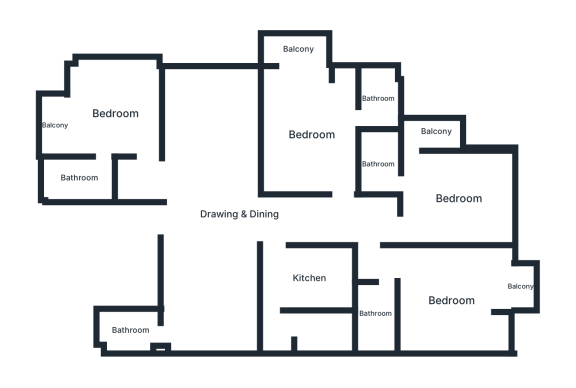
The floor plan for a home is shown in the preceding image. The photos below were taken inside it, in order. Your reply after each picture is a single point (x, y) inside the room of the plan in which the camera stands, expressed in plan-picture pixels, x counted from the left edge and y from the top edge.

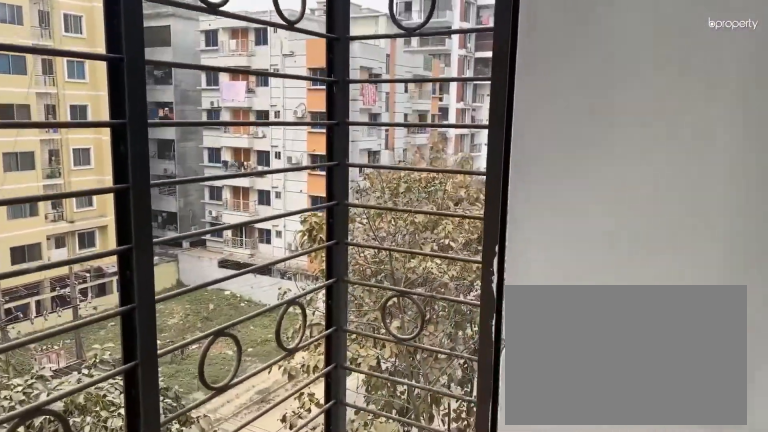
(437, 132)
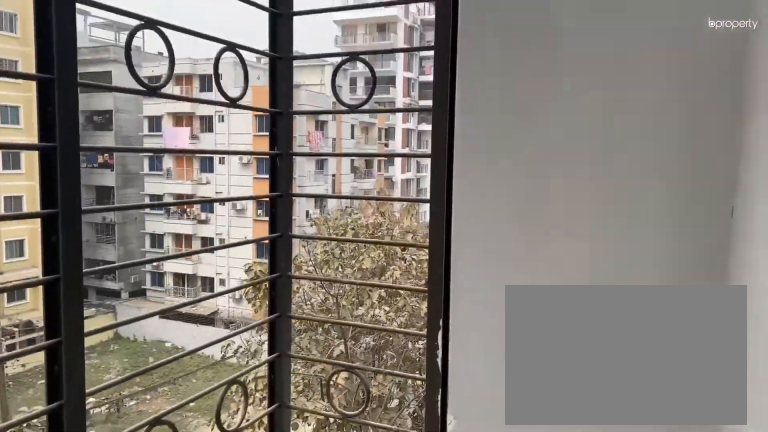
(437, 132)
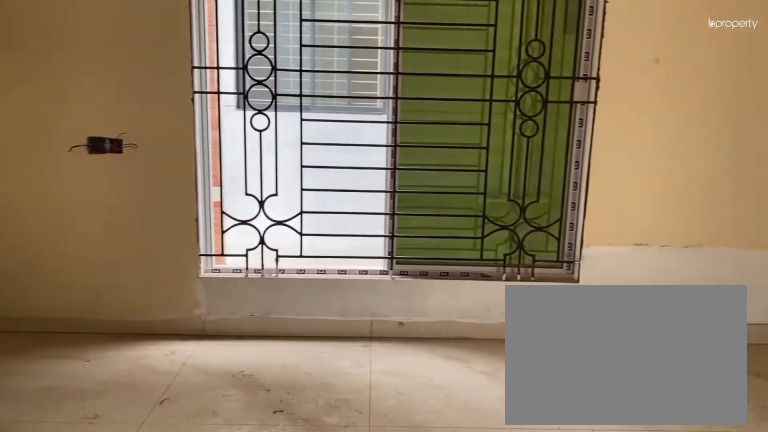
(451, 300)
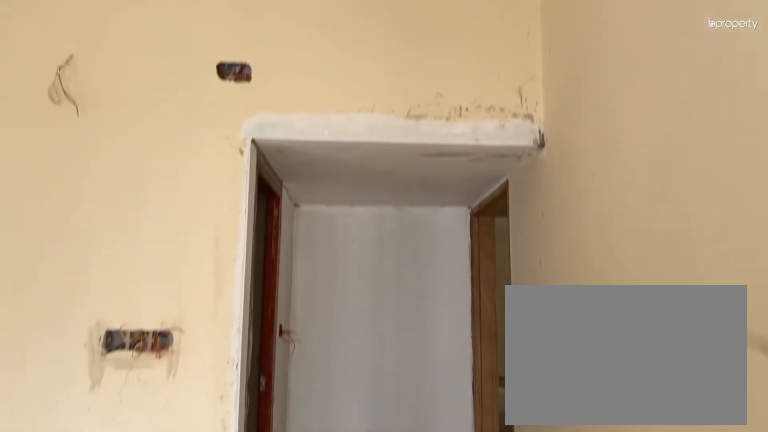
(451, 300)
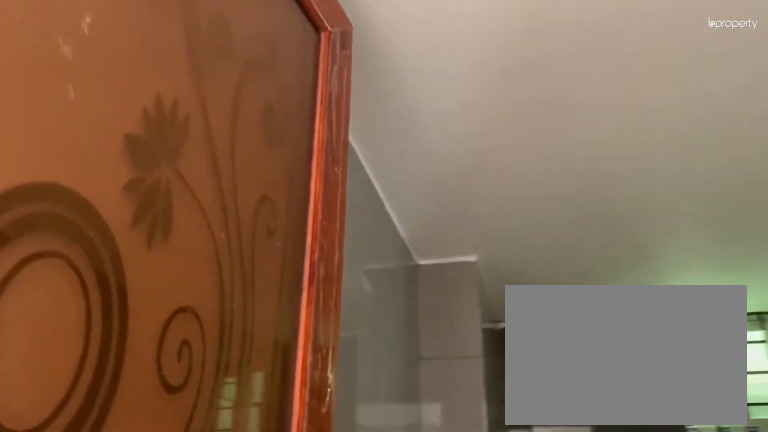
(375, 312)
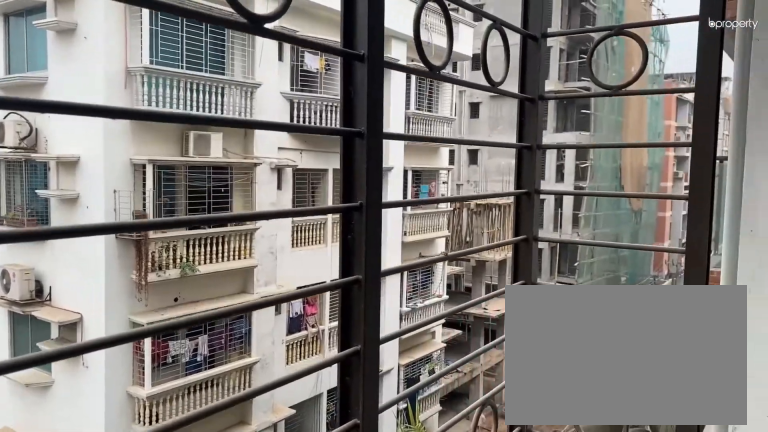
(521, 286)
